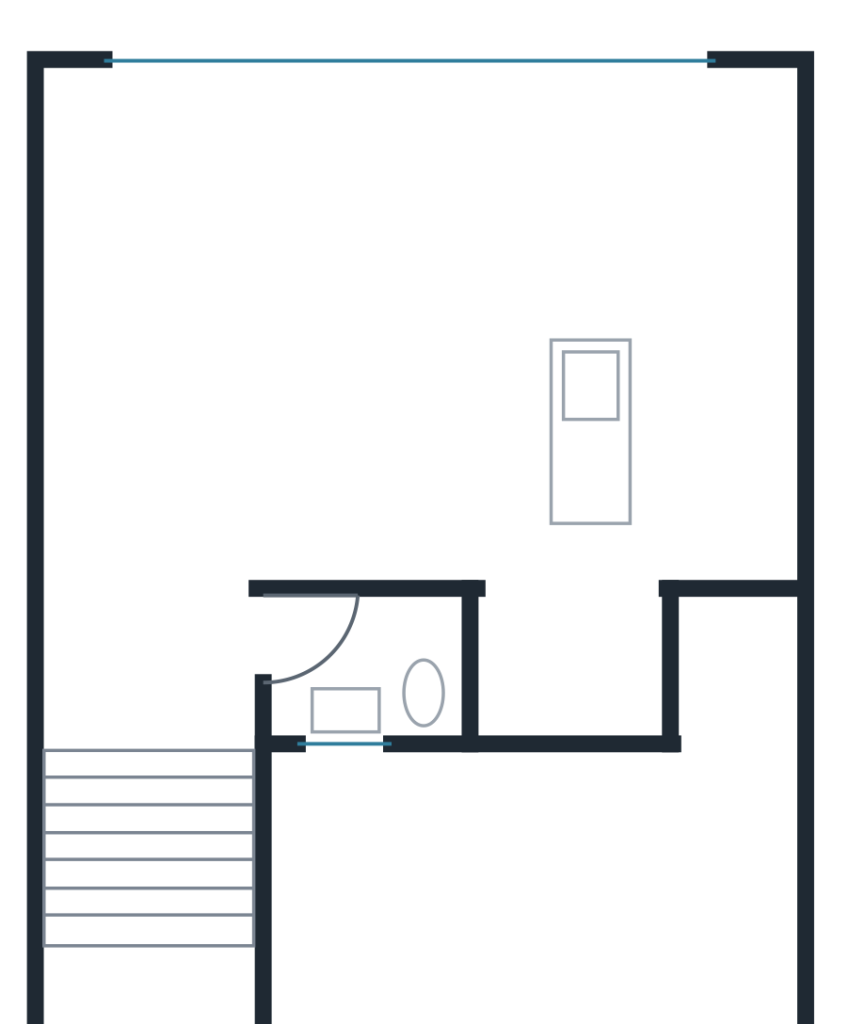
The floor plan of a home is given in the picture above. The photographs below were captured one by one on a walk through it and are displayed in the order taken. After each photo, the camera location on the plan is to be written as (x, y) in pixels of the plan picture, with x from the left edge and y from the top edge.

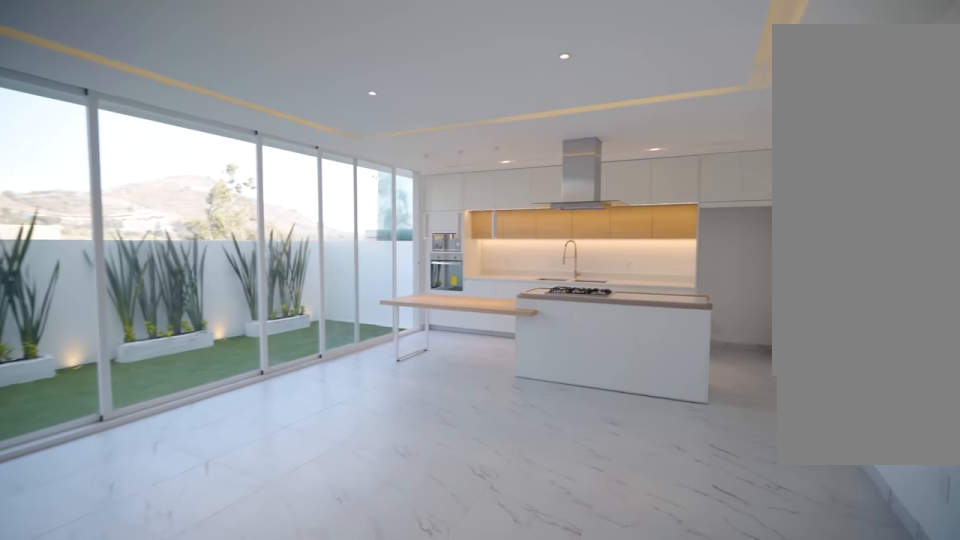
(201, 328)
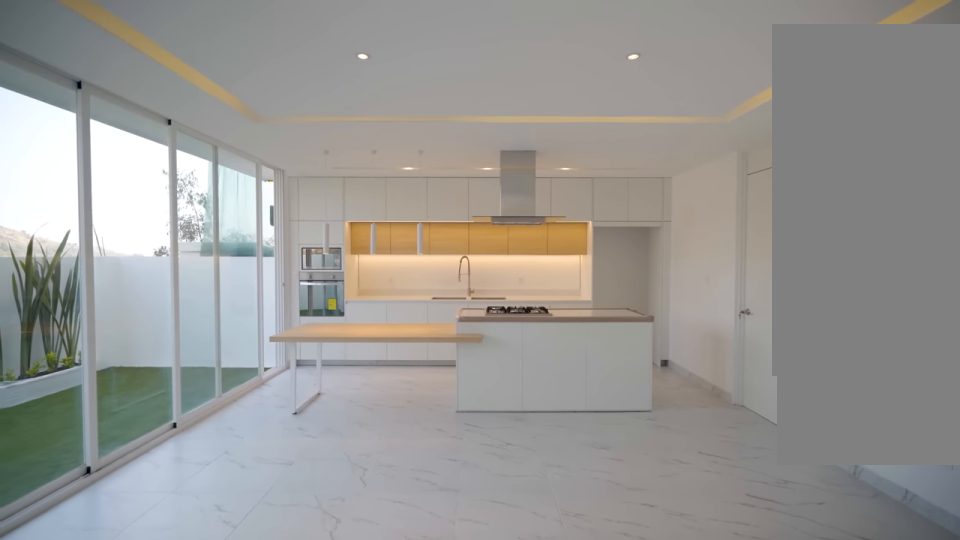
(204, 326)
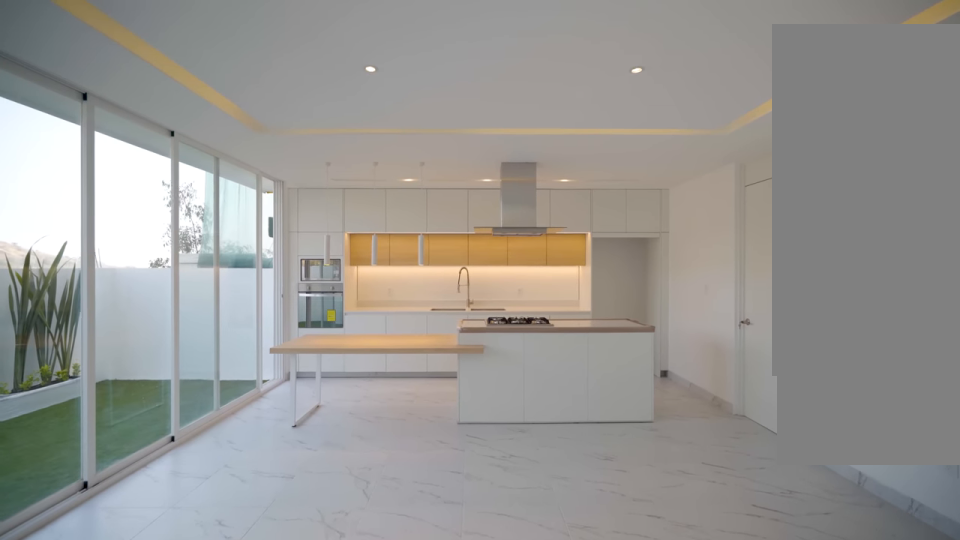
(204, 326)
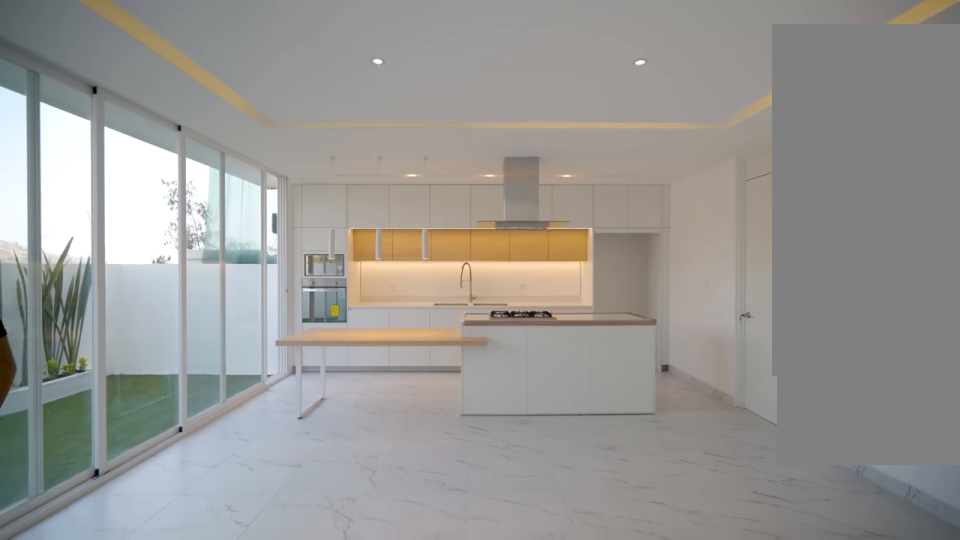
(257, 305)
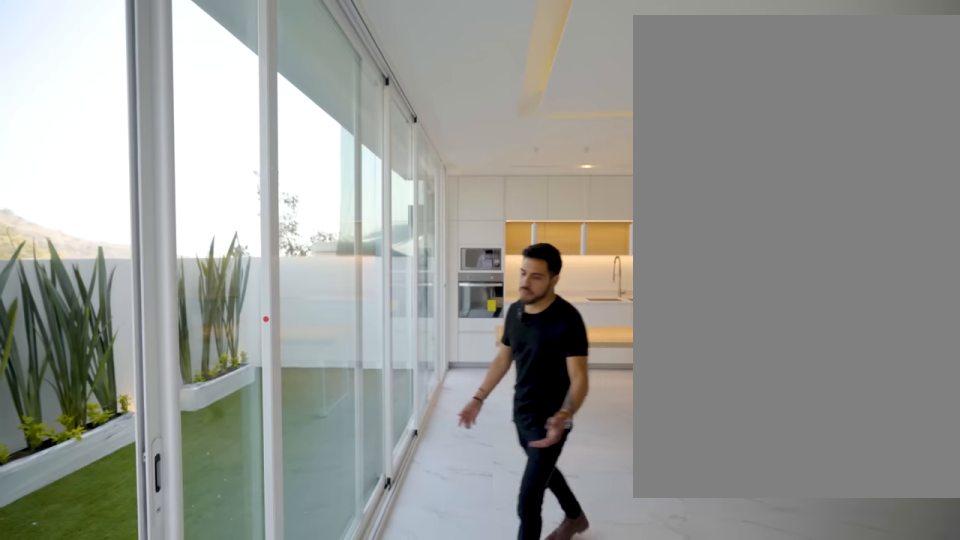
(324, 152)
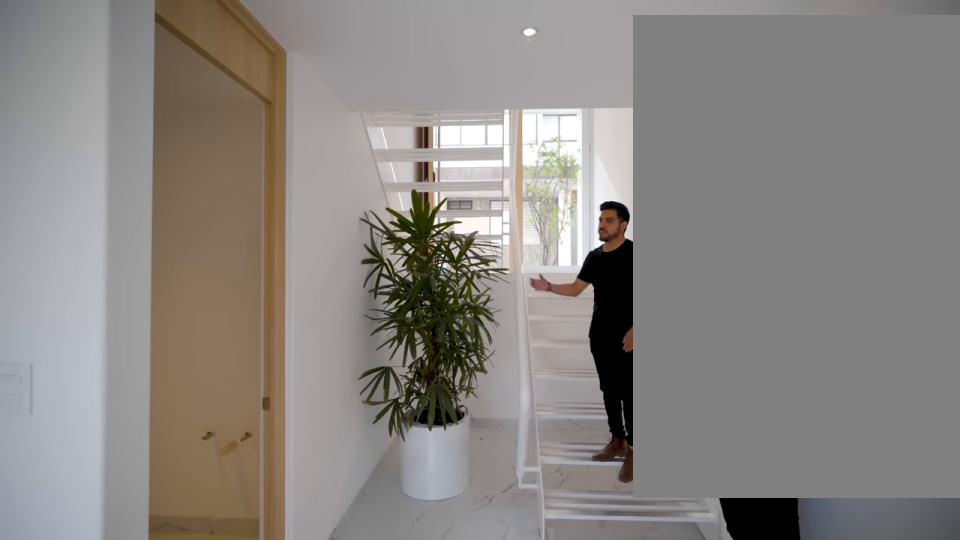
(145, 645)
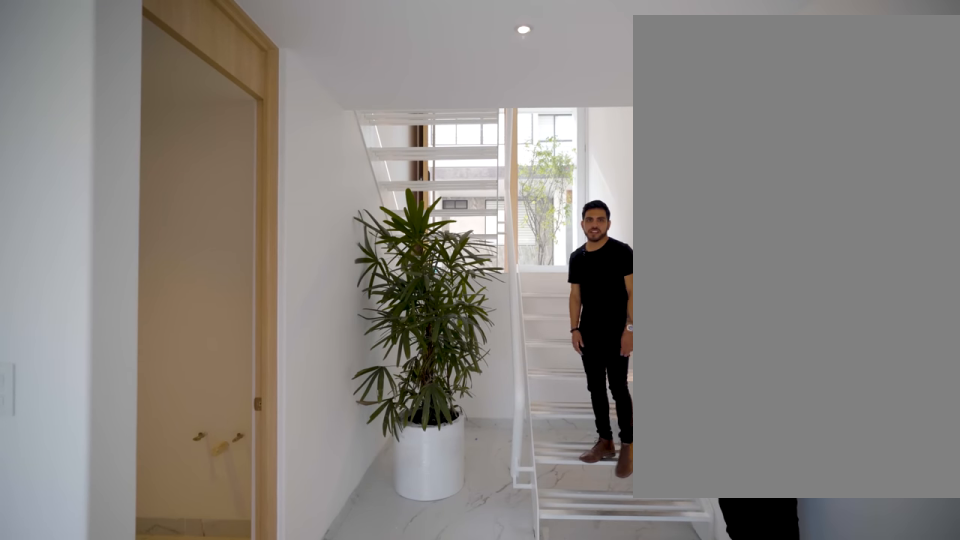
(148, 645)
